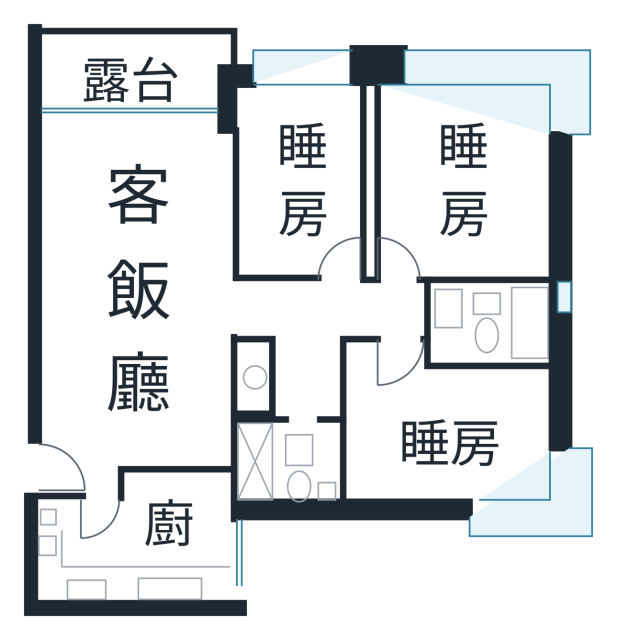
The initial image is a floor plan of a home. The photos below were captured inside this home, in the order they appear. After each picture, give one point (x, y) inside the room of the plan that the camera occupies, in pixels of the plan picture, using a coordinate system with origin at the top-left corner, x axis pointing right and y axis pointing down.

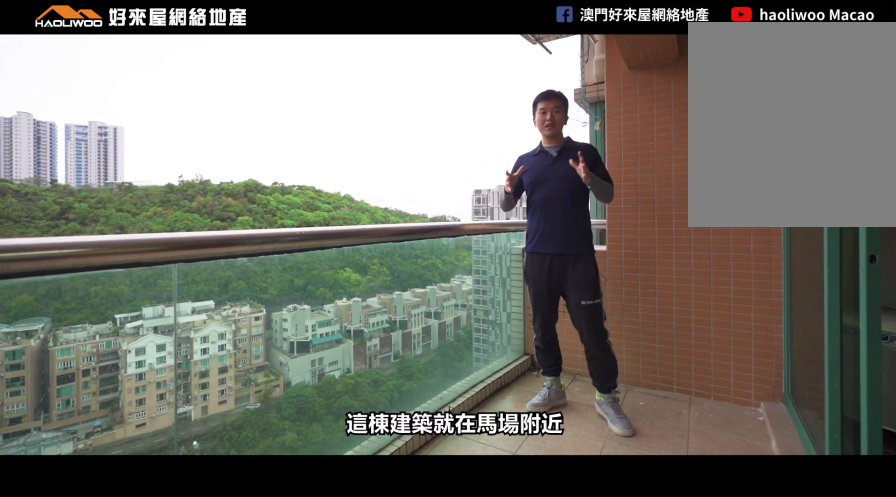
(137, 72)
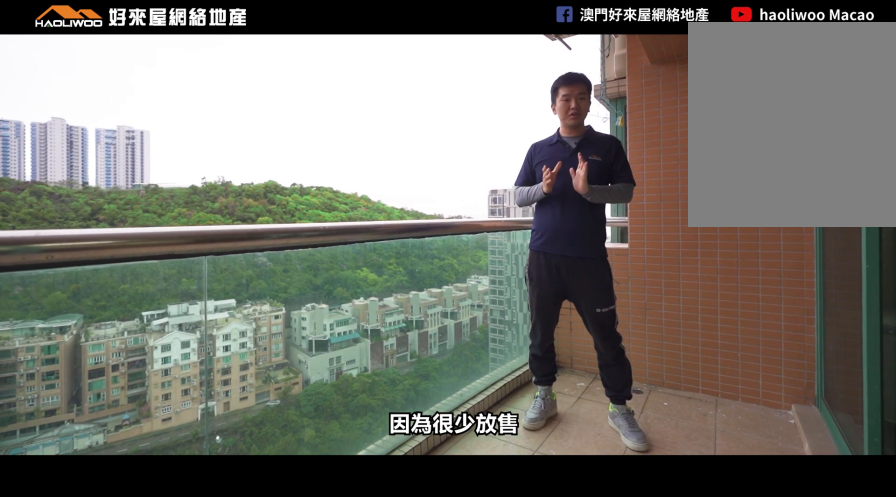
(137, 72)
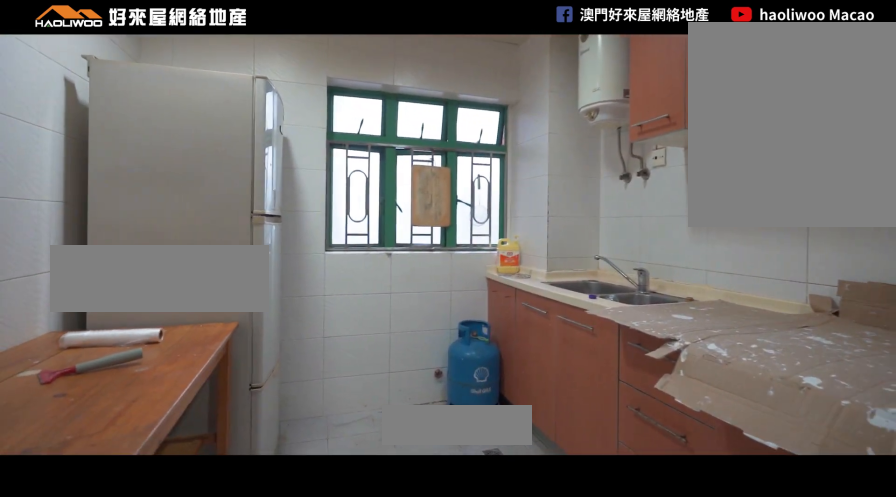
(137, 539)
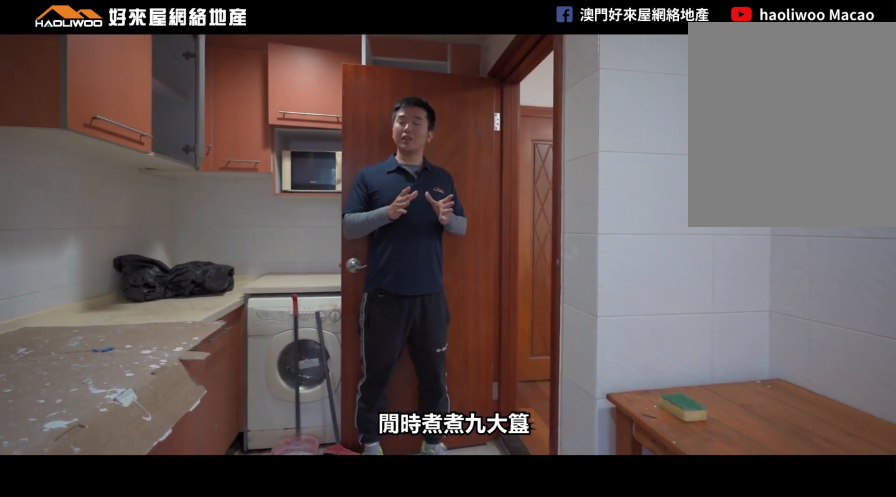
(137, 539)
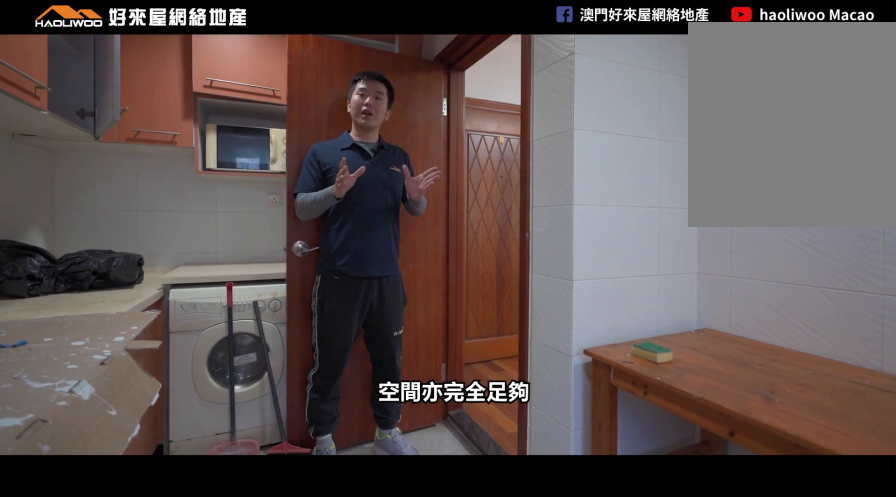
(137, 539)
